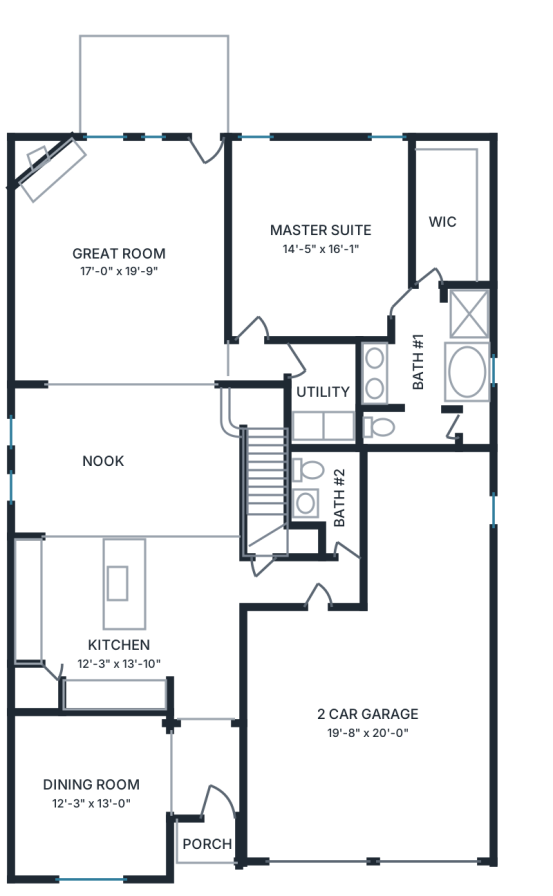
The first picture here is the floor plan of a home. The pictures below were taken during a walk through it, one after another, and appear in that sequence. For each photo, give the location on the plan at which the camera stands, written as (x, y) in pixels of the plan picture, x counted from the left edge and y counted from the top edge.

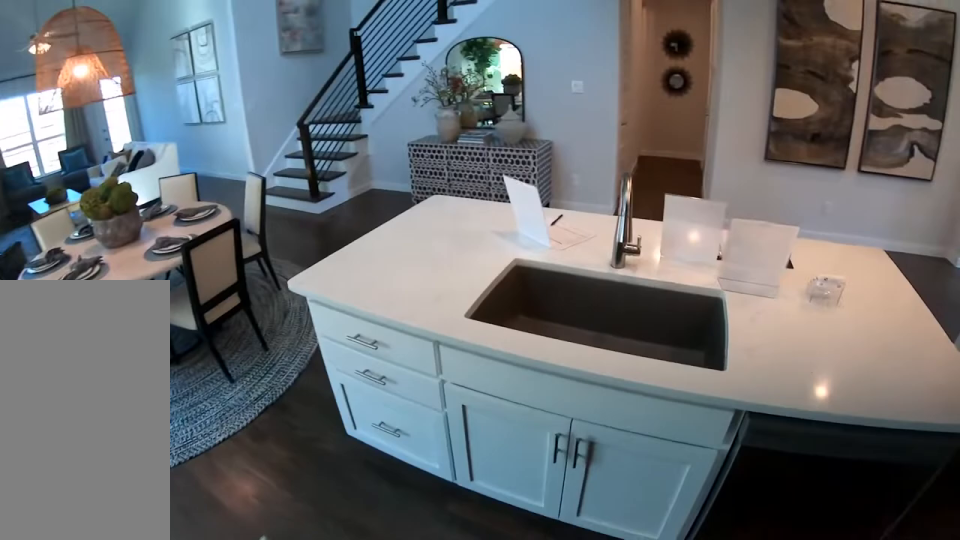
(83, 634)
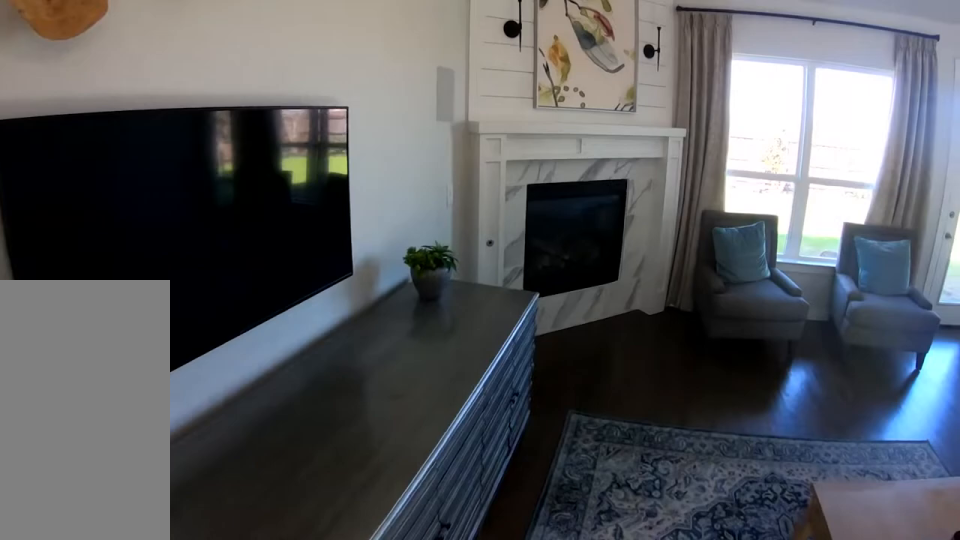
(61, 313)
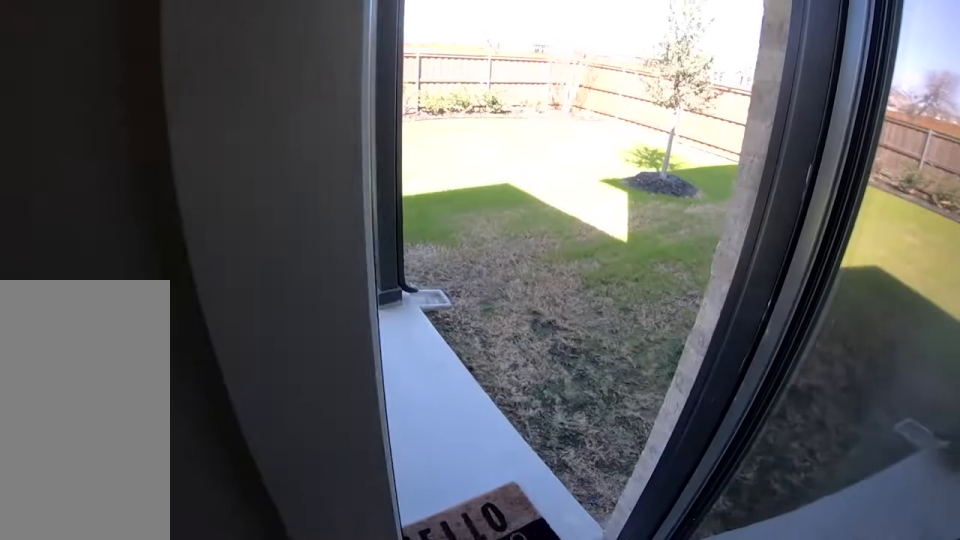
(188, 150)
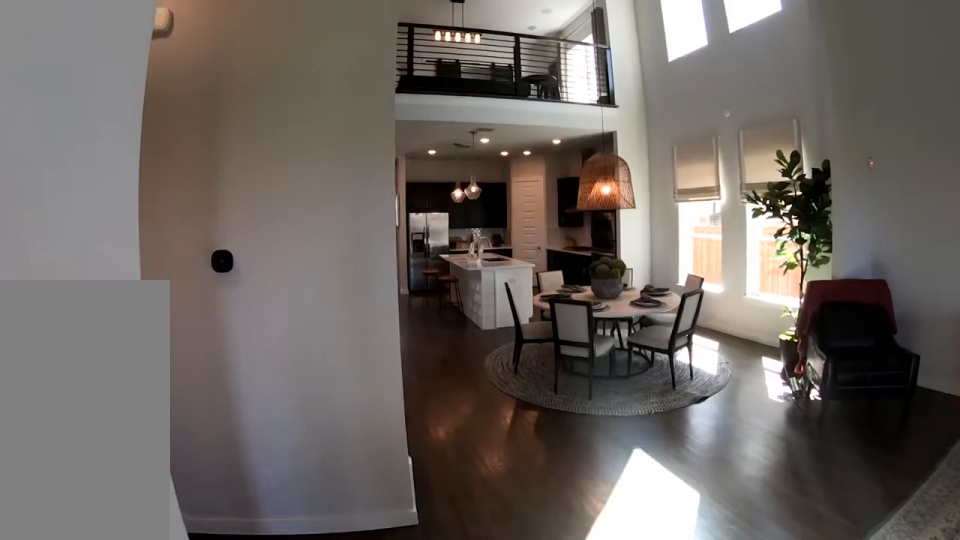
(190, 264)
